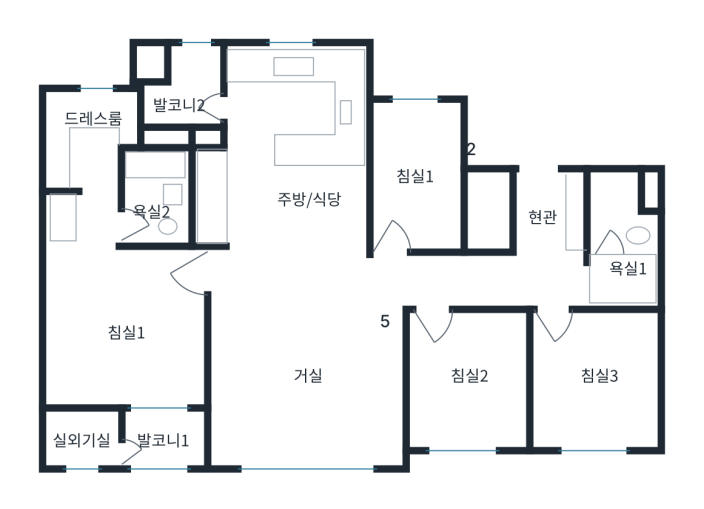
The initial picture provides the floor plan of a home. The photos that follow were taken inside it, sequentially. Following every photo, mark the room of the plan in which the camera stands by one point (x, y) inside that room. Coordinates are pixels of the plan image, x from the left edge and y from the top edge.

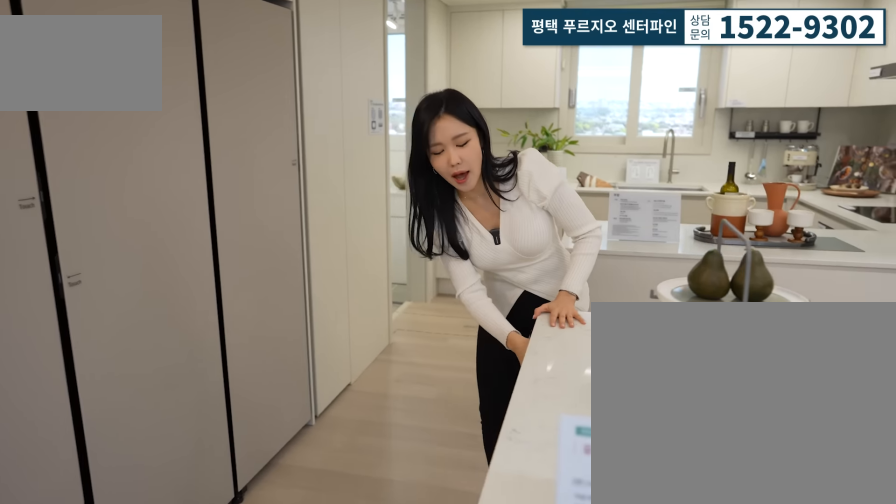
(302, 170)
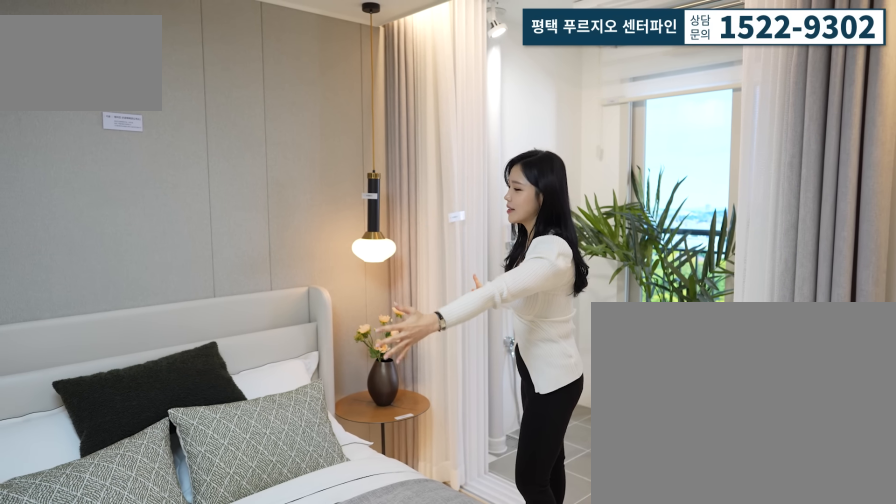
(126, 331)
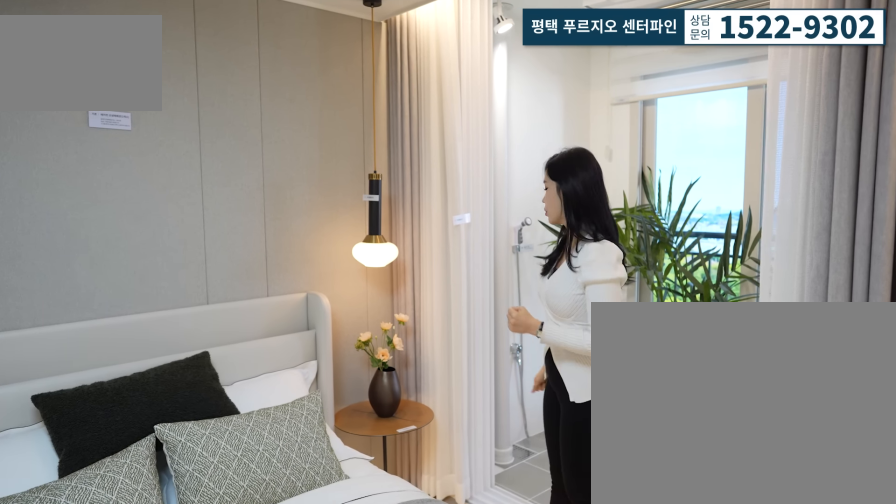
(126, 332)
